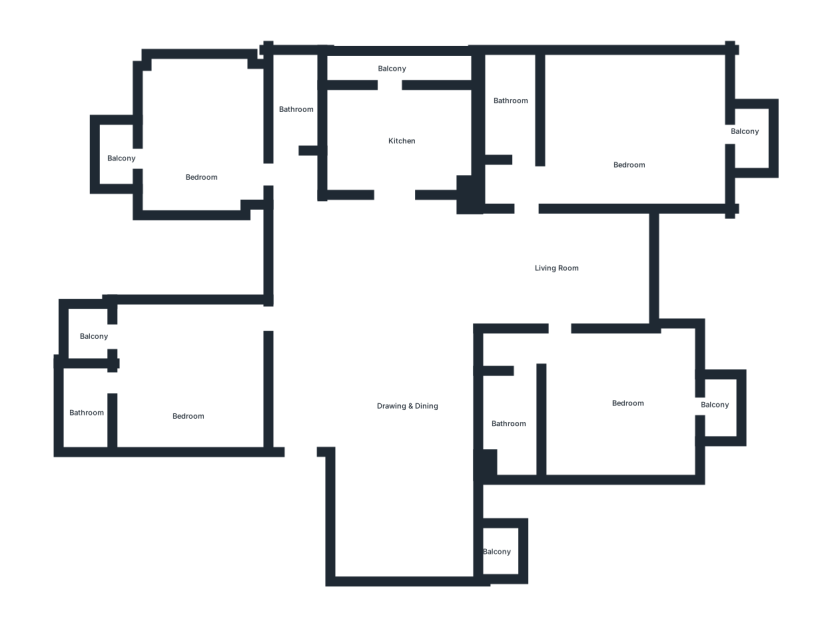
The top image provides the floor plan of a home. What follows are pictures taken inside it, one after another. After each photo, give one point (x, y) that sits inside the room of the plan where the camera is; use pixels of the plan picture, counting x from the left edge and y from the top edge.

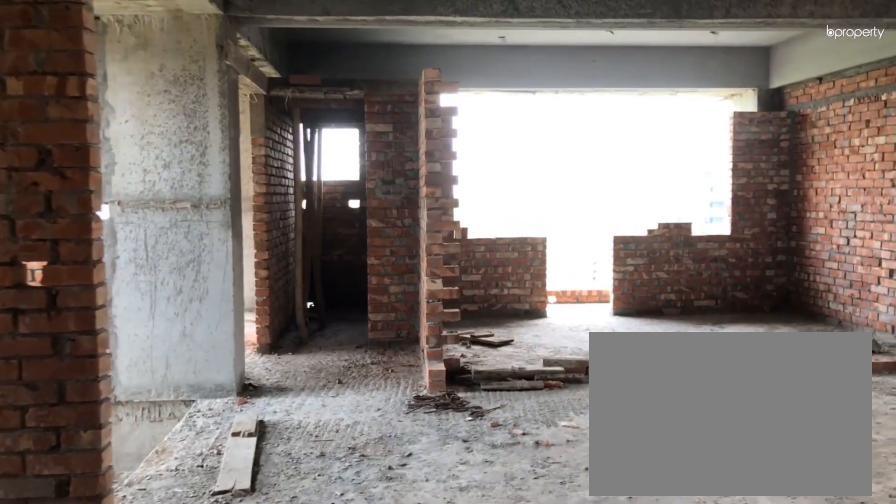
(391, 402)
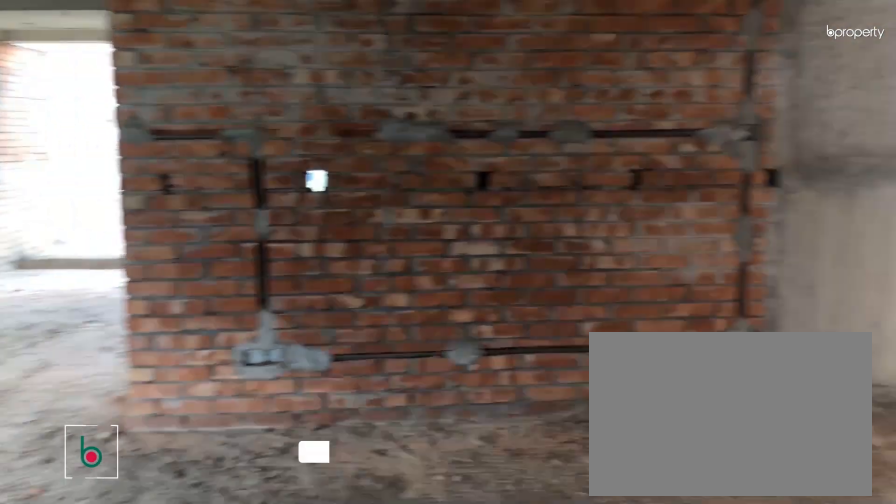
(391, 402)
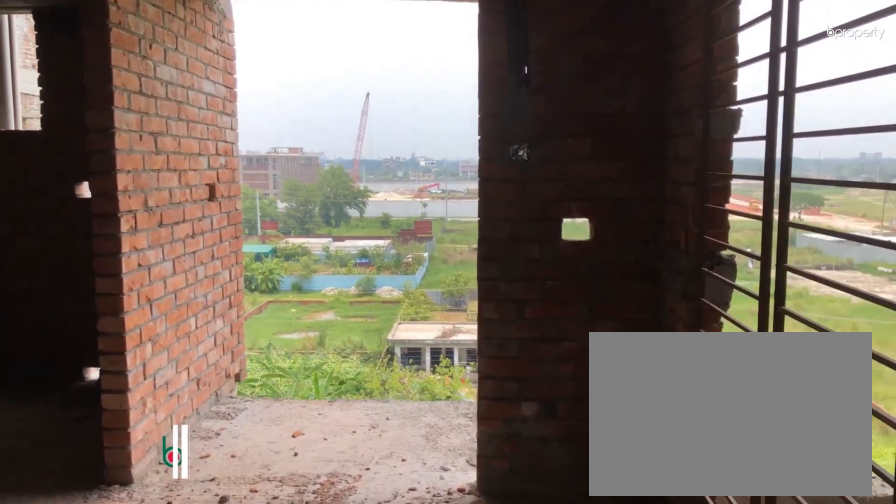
(189, 386)
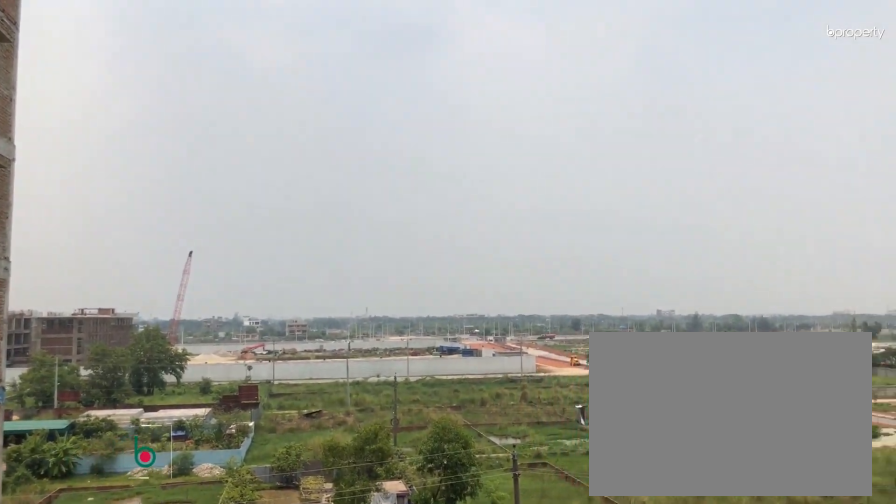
(85, 333)
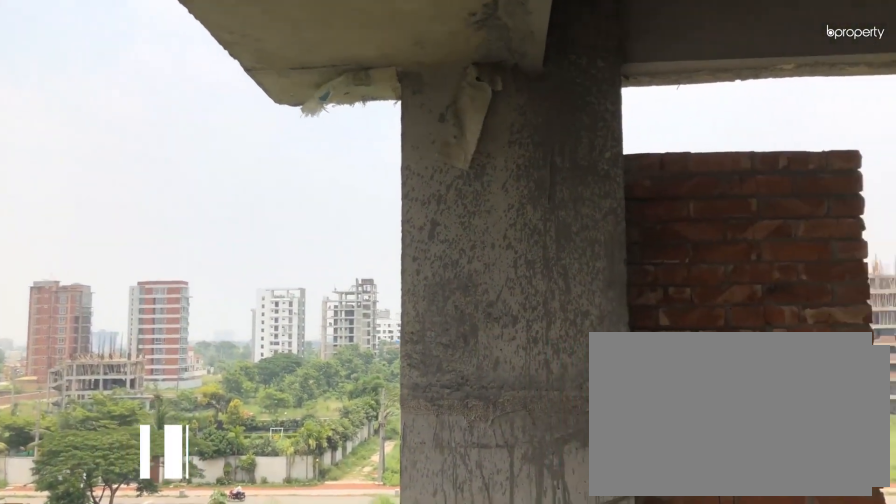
(119, 157)
